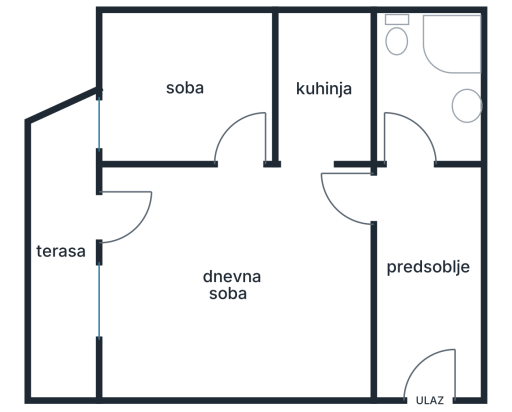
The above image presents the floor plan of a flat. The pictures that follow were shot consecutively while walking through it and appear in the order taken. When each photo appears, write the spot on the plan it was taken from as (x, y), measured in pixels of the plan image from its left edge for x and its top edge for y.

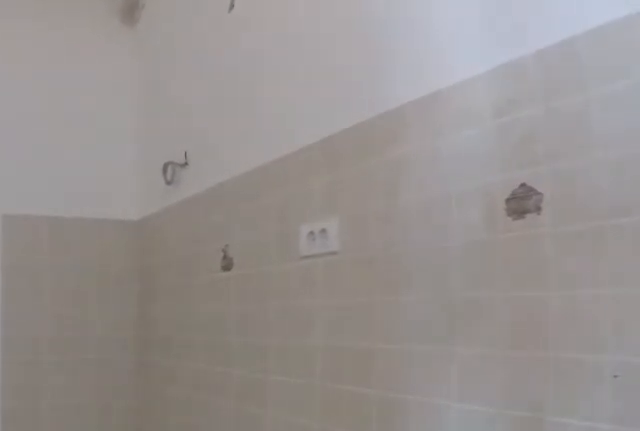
(316, 146)
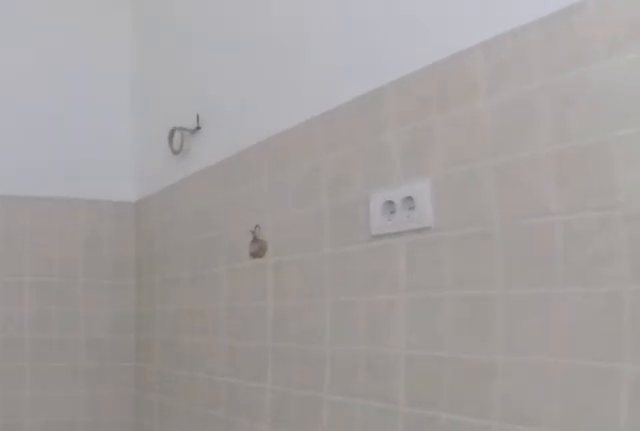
(316, 128)
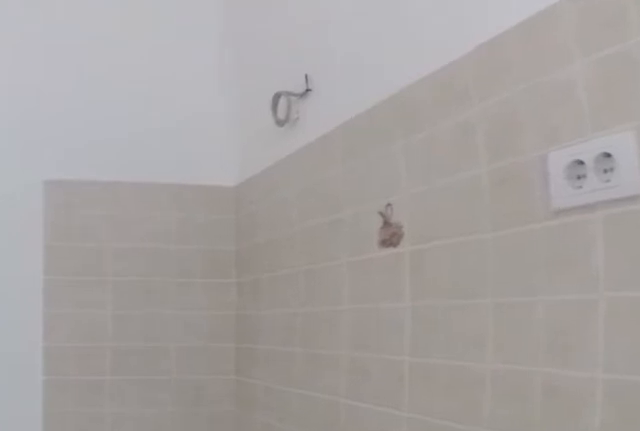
(316, 116)
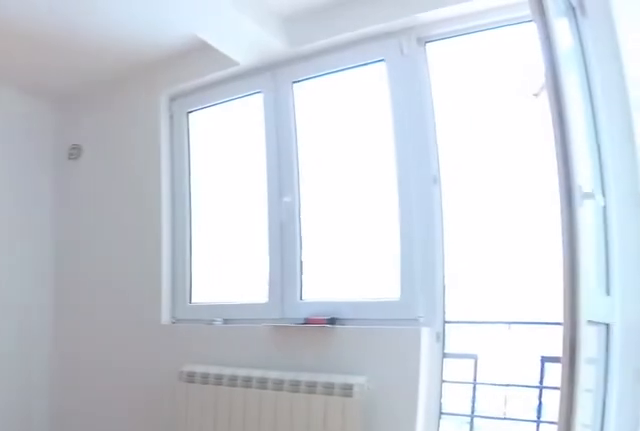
(309, 195)
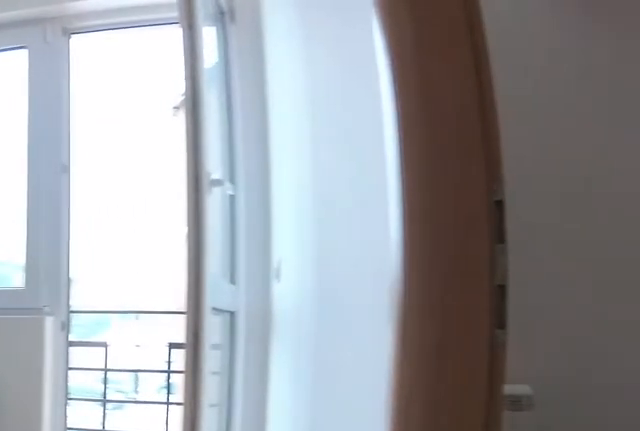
(287, 192)
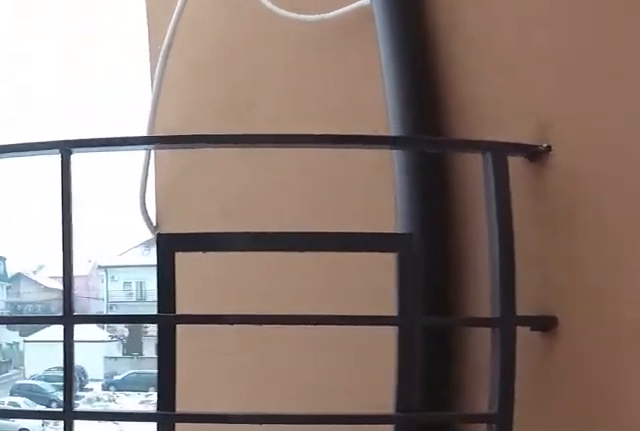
(111, 212)
